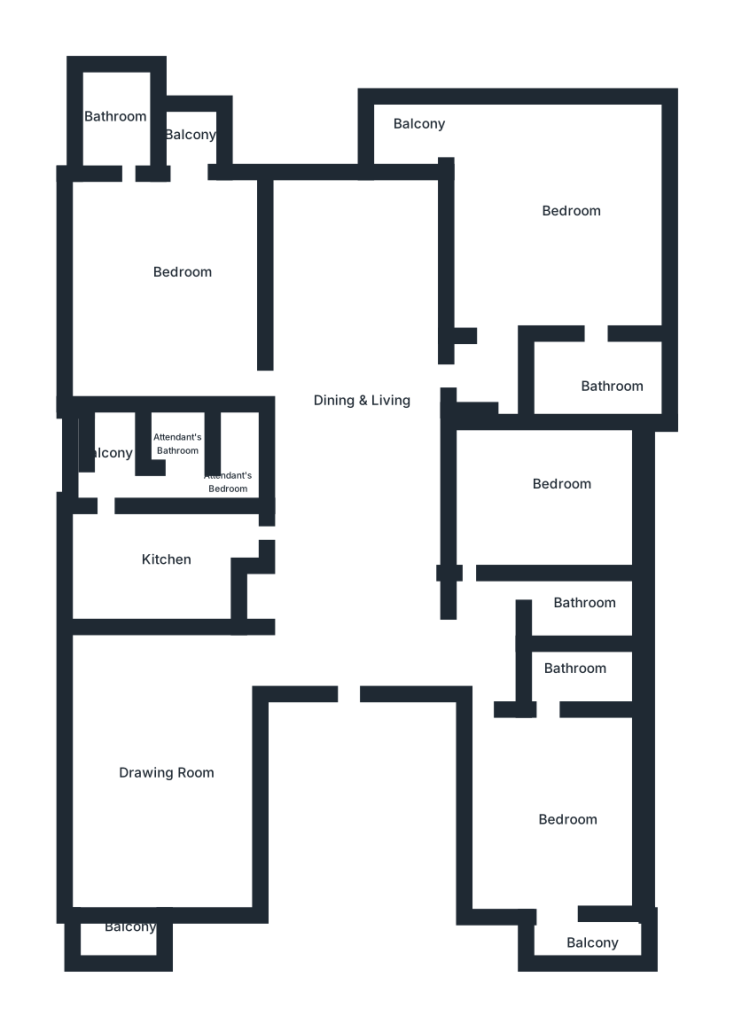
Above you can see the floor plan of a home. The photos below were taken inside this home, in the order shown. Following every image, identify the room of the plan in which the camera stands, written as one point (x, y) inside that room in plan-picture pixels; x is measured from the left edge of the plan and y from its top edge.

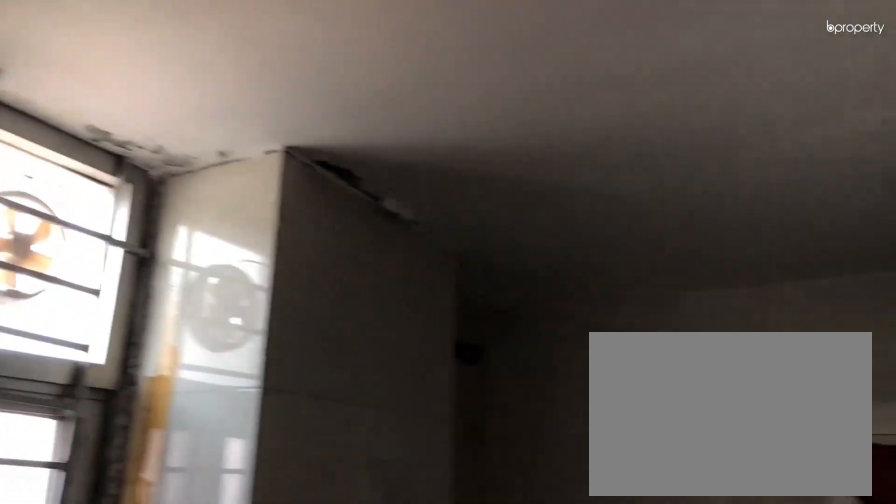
(116, 140)
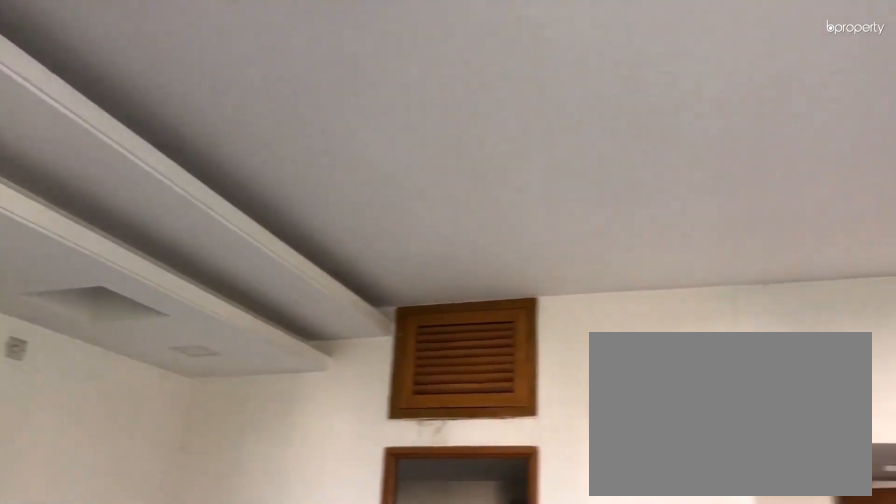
(583, 236)
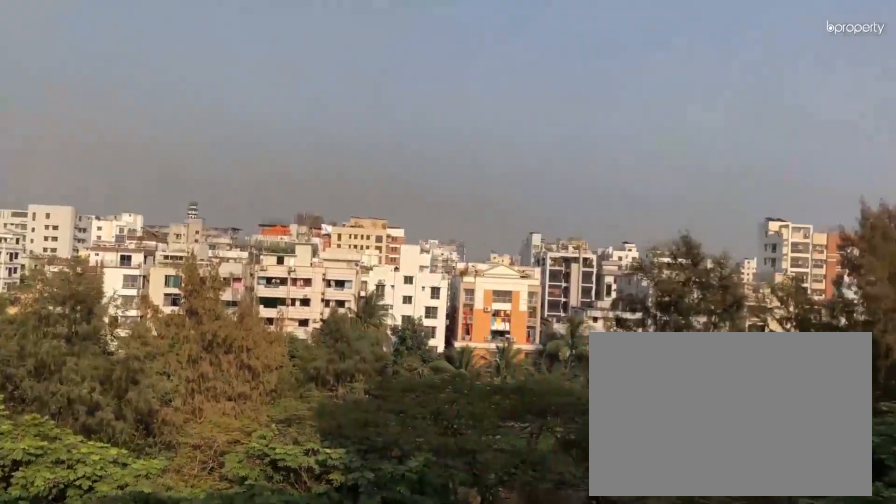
(406, 130)
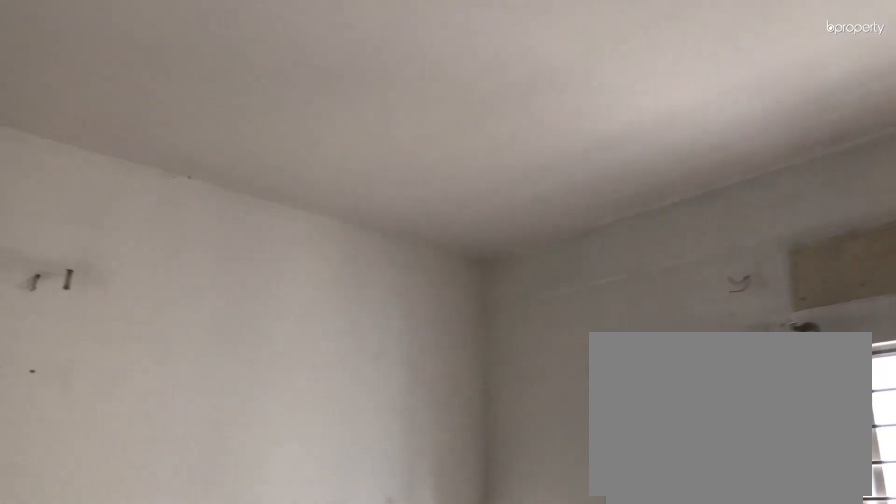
(544, 554)
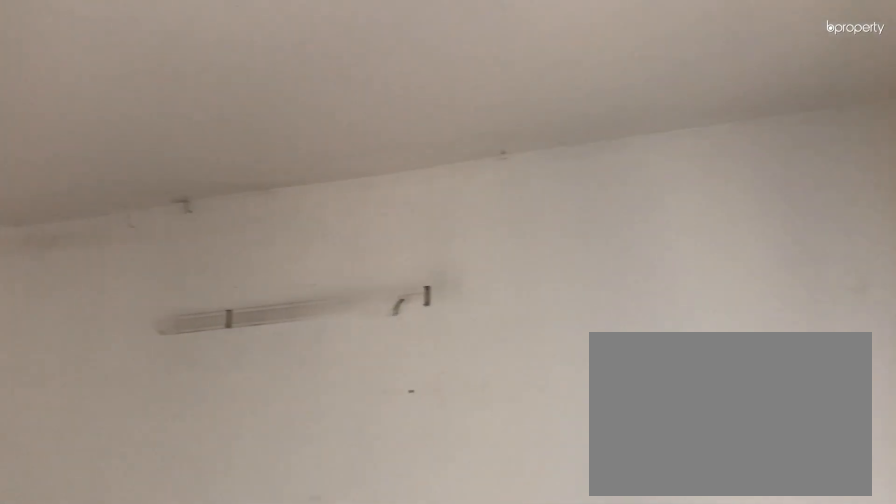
(544, 554)
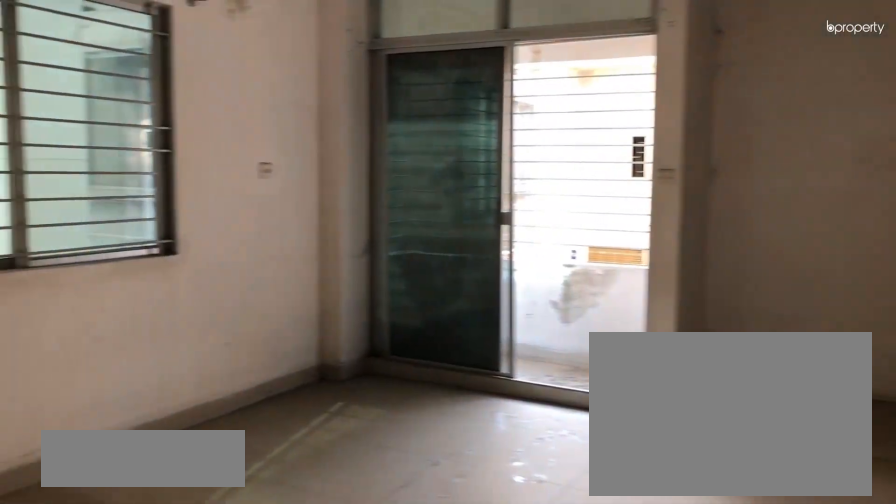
(557, 710)
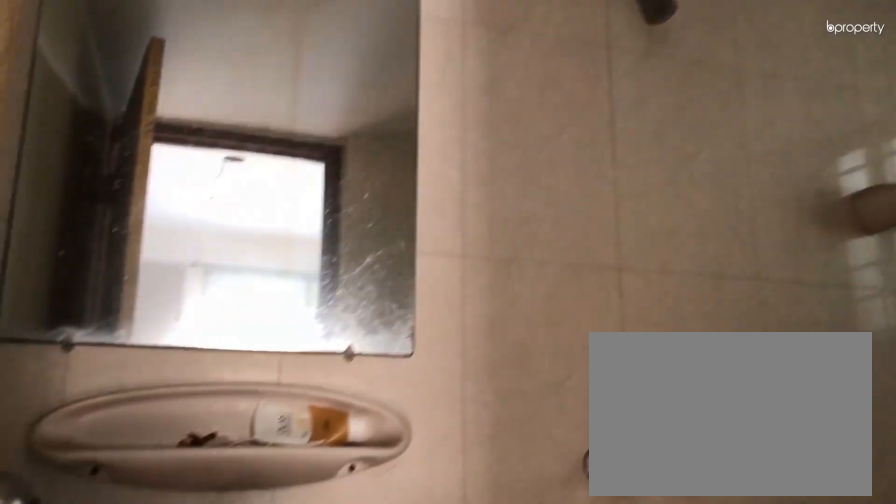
(557, 710)
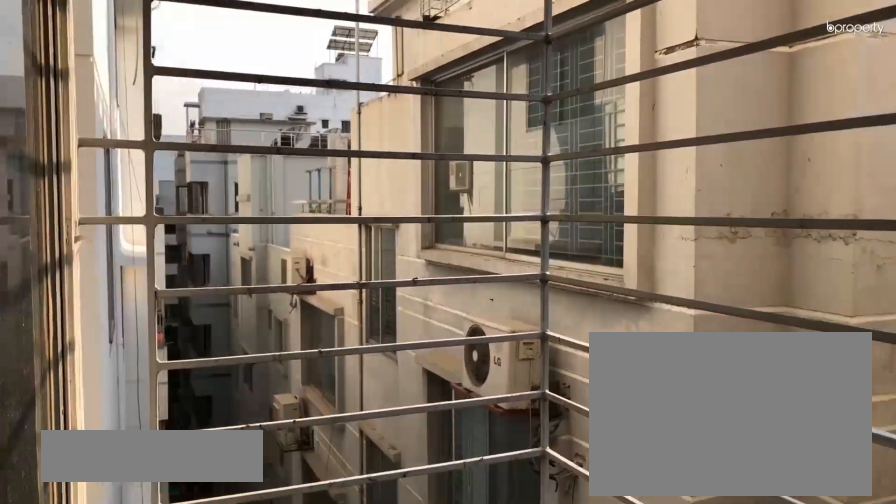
(592, 941)
